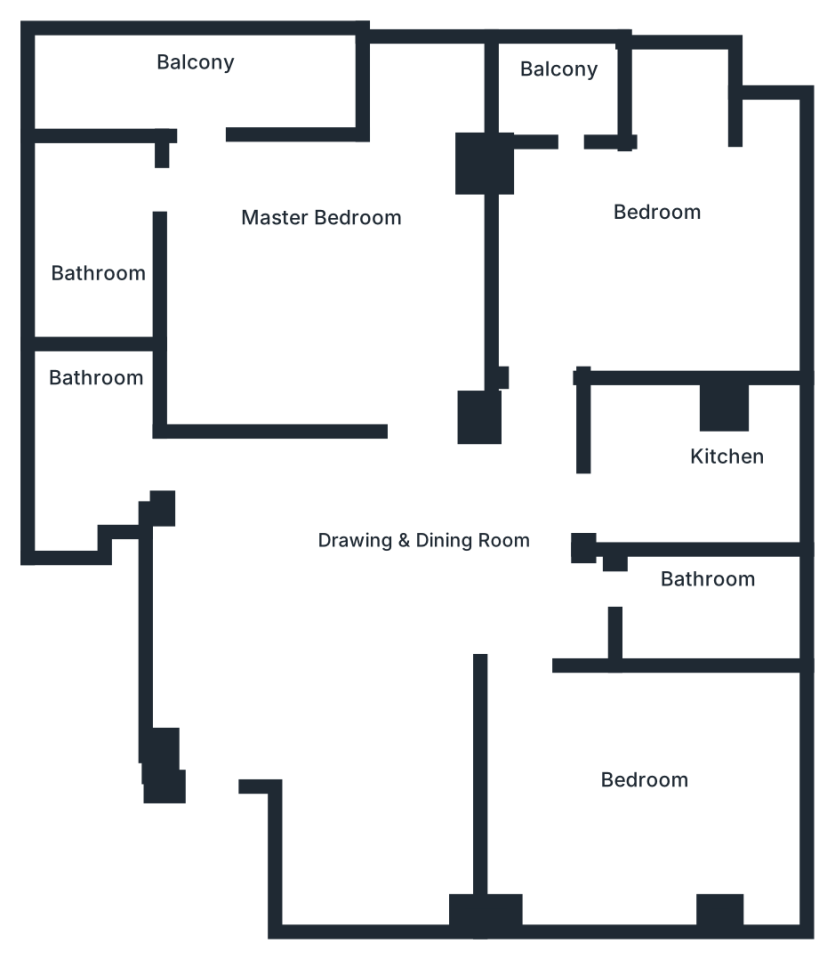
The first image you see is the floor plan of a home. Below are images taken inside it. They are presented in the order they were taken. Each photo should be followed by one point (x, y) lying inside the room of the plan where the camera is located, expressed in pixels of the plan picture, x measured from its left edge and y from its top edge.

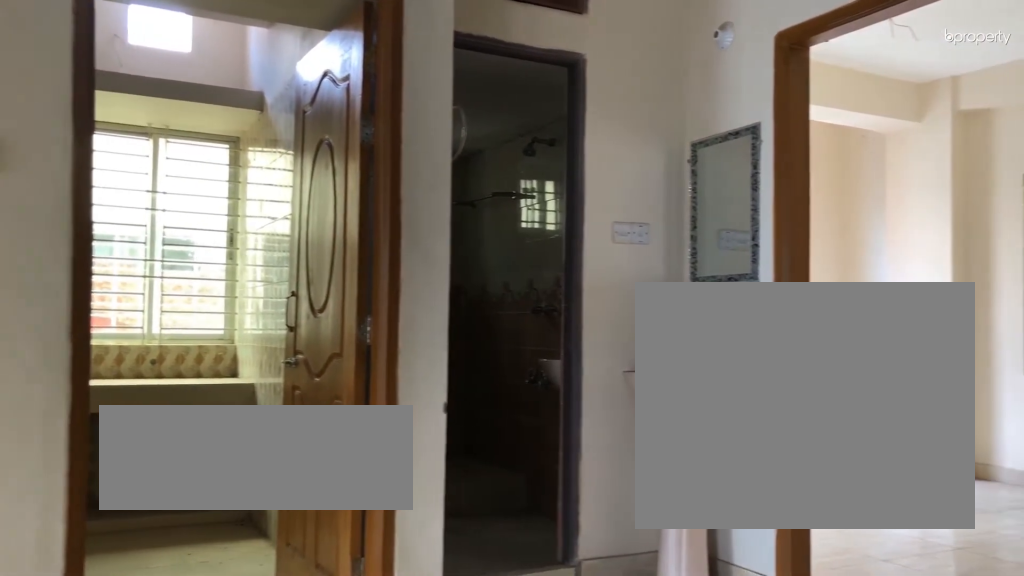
(430, 552)
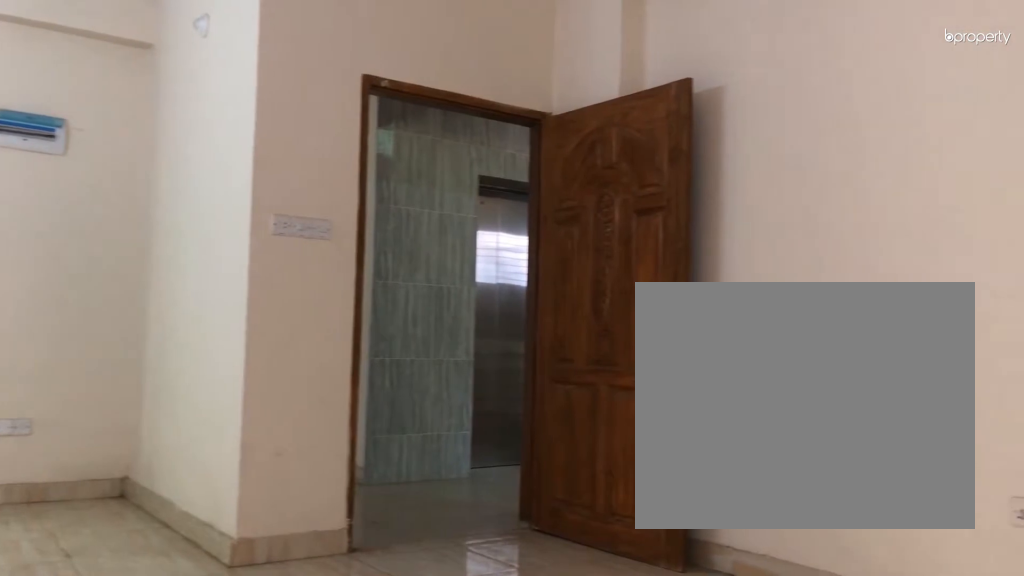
(430, 552)
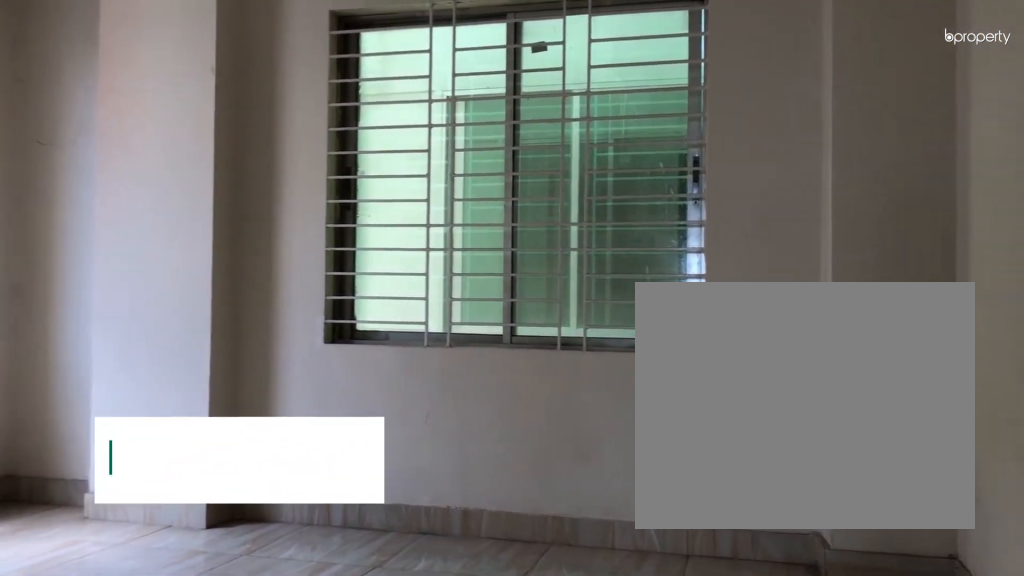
(652, 771)
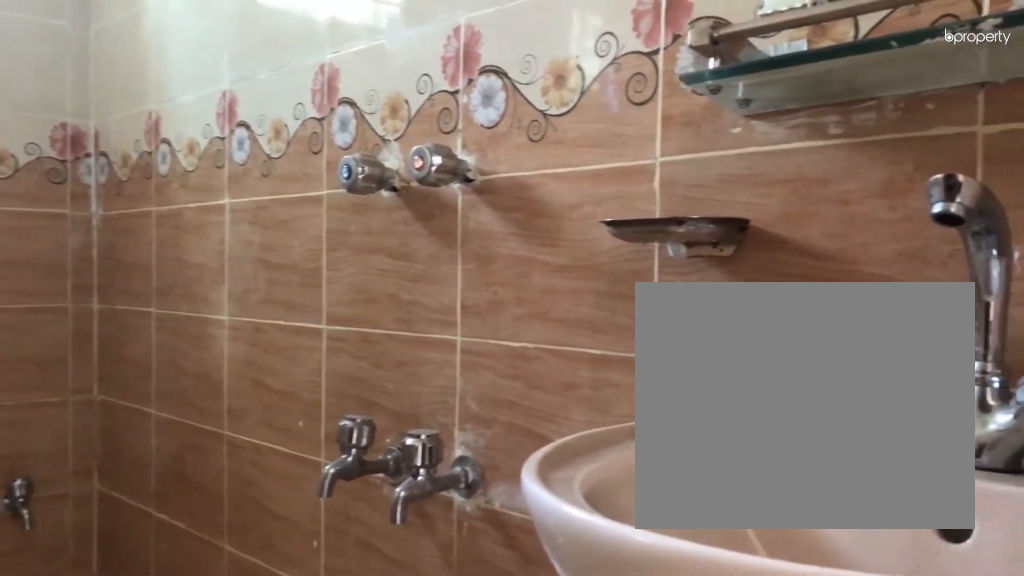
(719, 595)
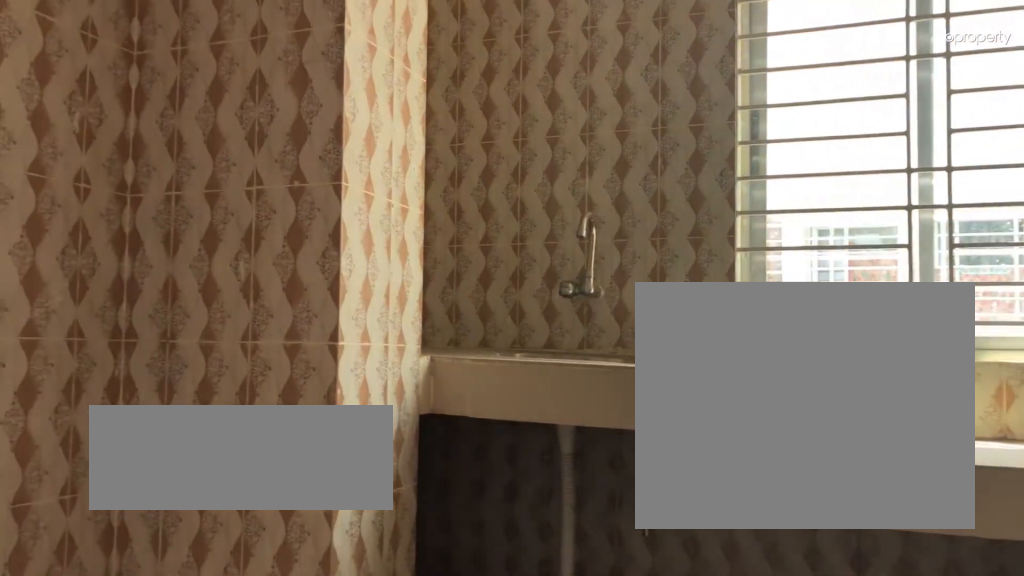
(719, 482)
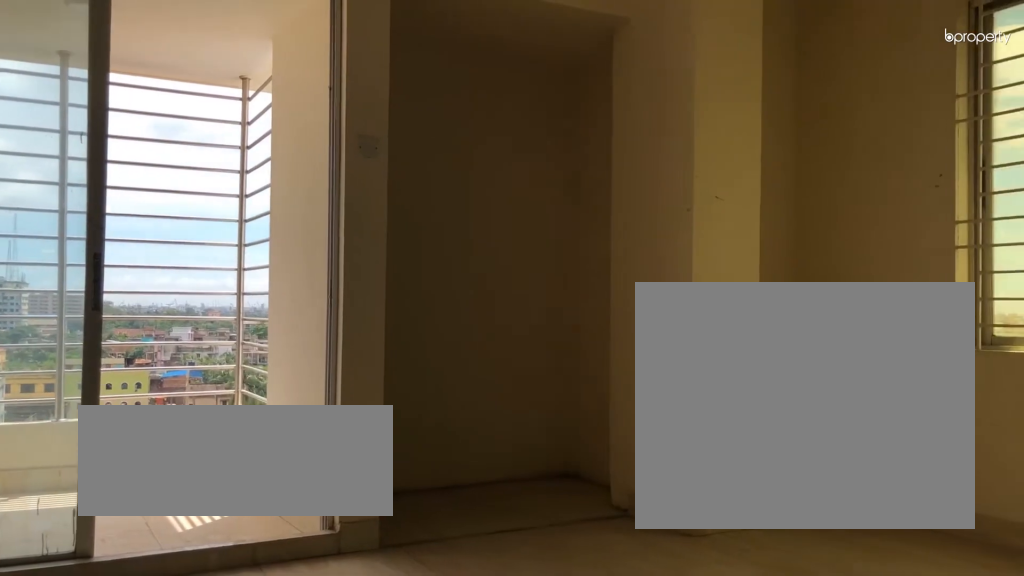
(670, 241)
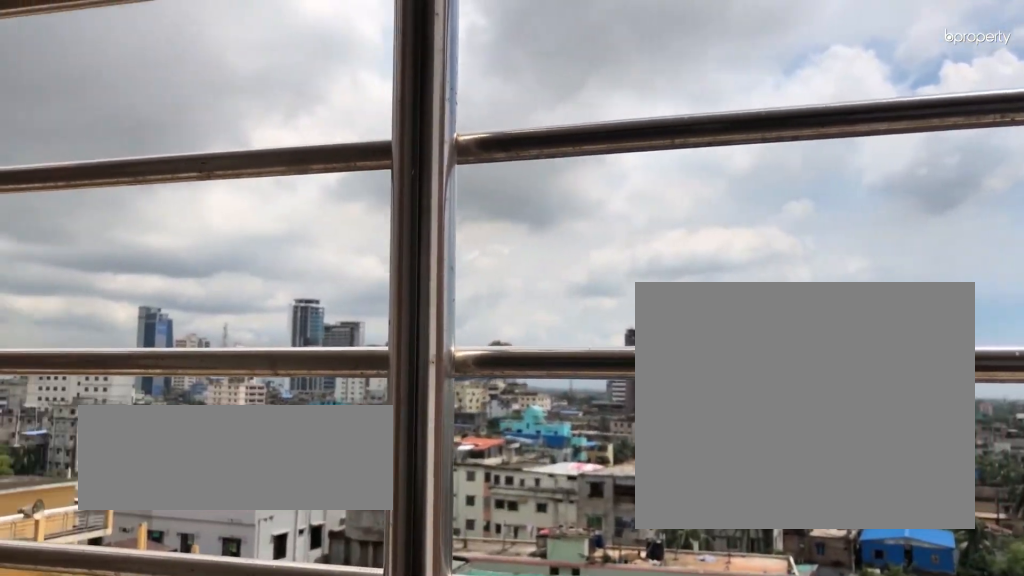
(566, 88)
